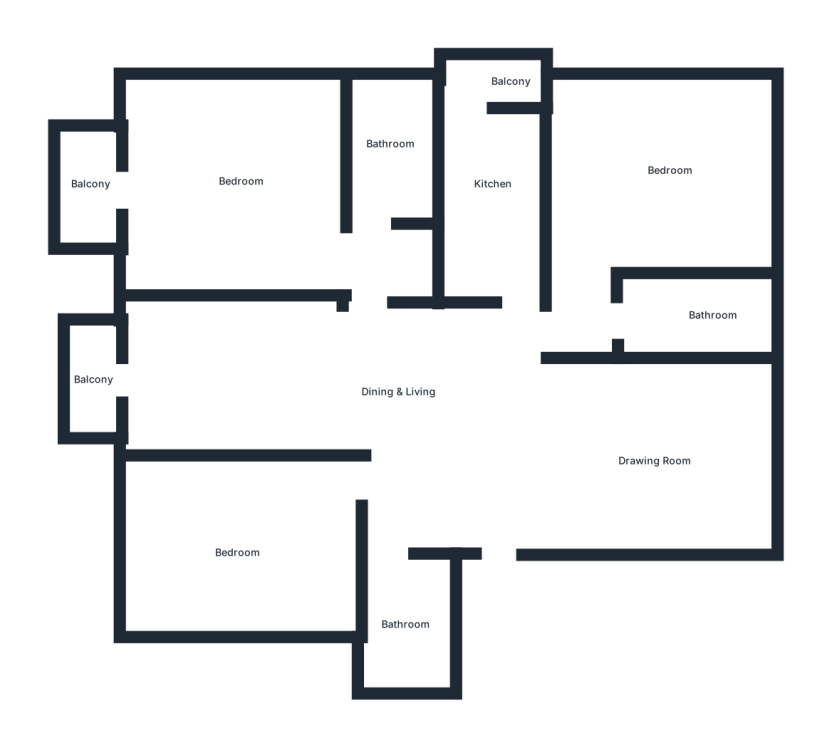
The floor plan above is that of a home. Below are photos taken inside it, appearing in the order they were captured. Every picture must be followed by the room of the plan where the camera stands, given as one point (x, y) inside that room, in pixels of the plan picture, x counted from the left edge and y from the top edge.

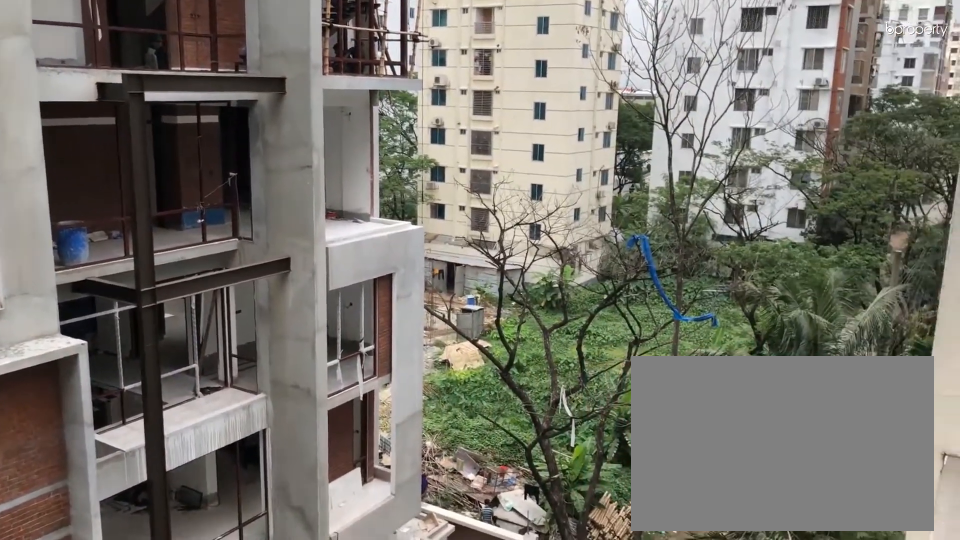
(90, 380)
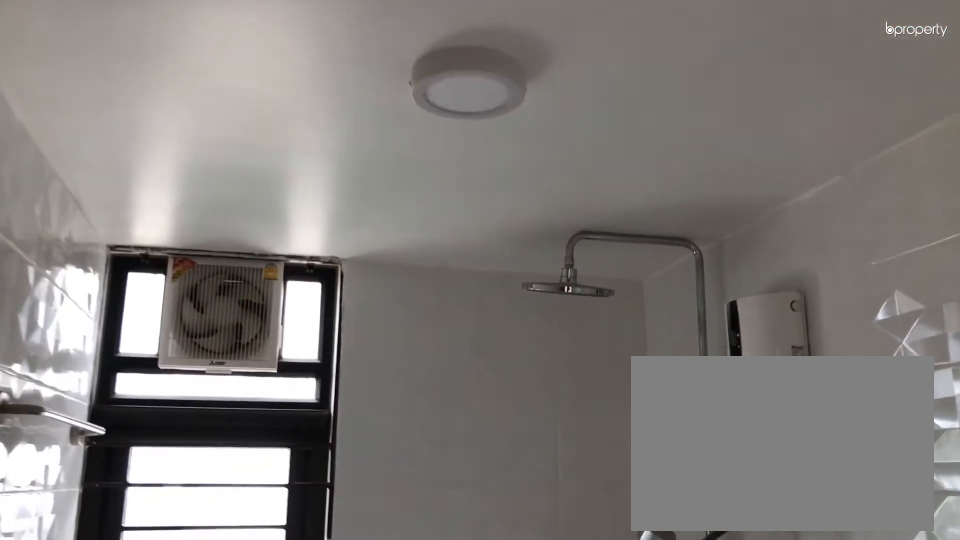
(390, 149)
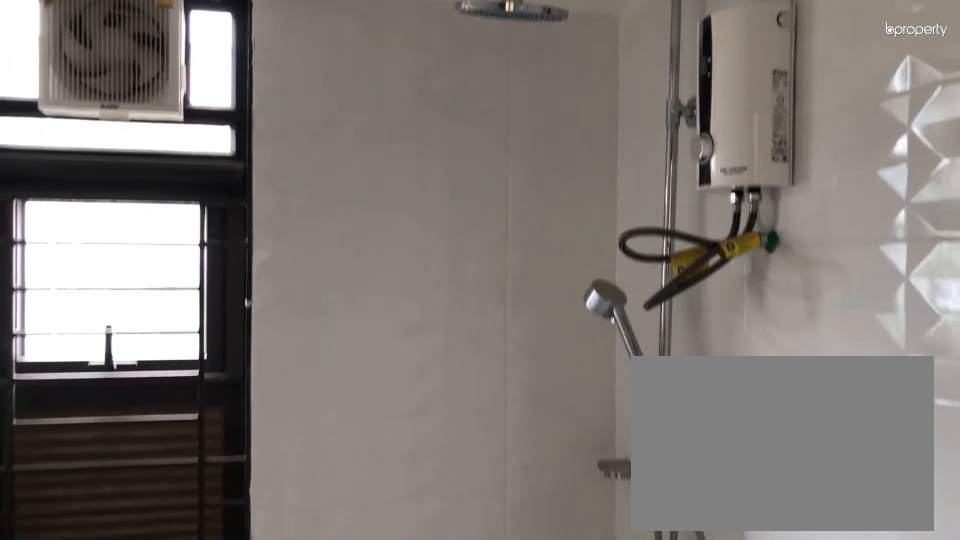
(390, 149)
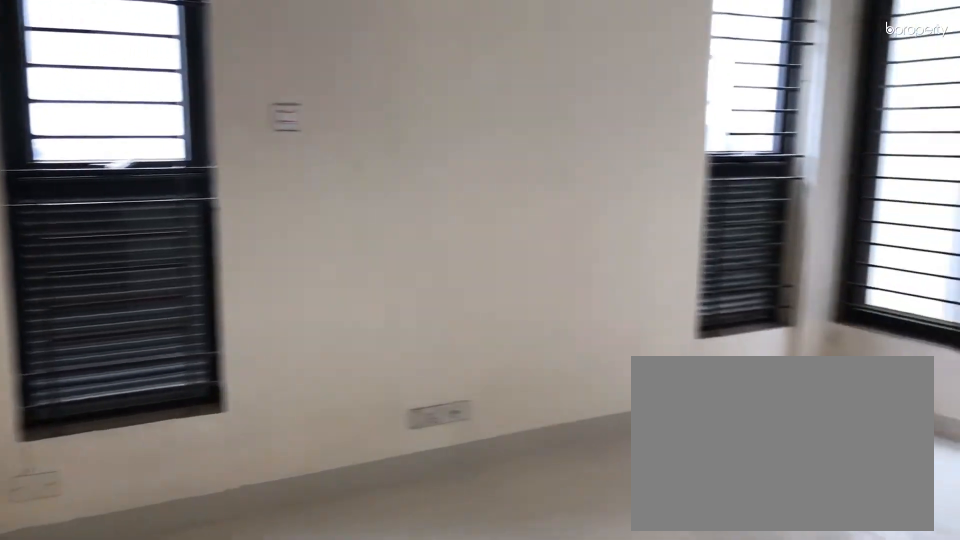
(664, 174)
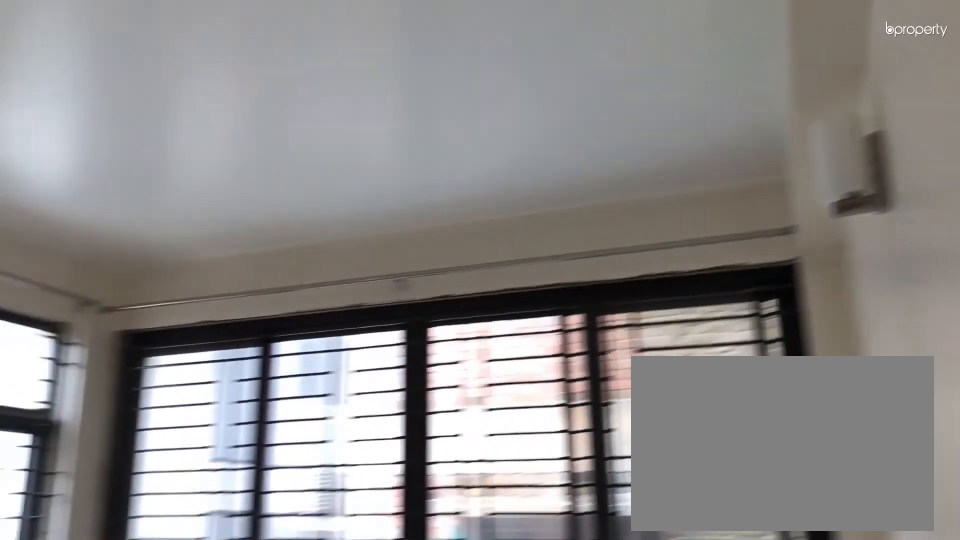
(664, 174)
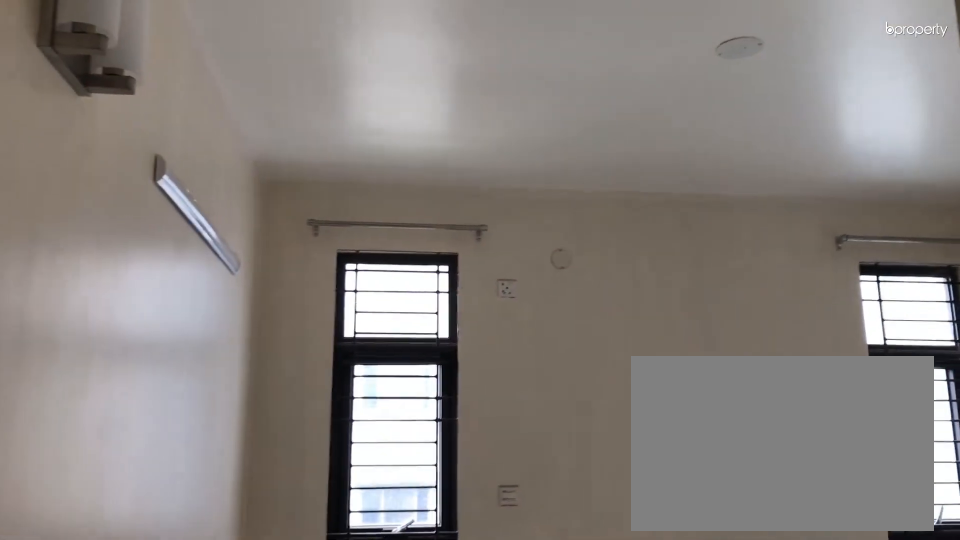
(664, 174)
